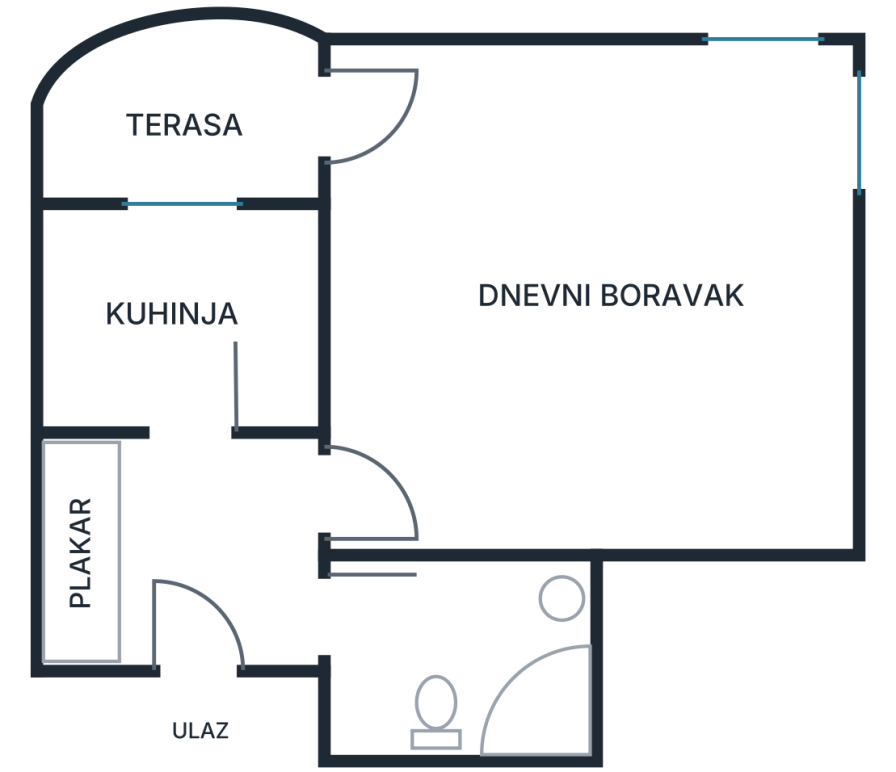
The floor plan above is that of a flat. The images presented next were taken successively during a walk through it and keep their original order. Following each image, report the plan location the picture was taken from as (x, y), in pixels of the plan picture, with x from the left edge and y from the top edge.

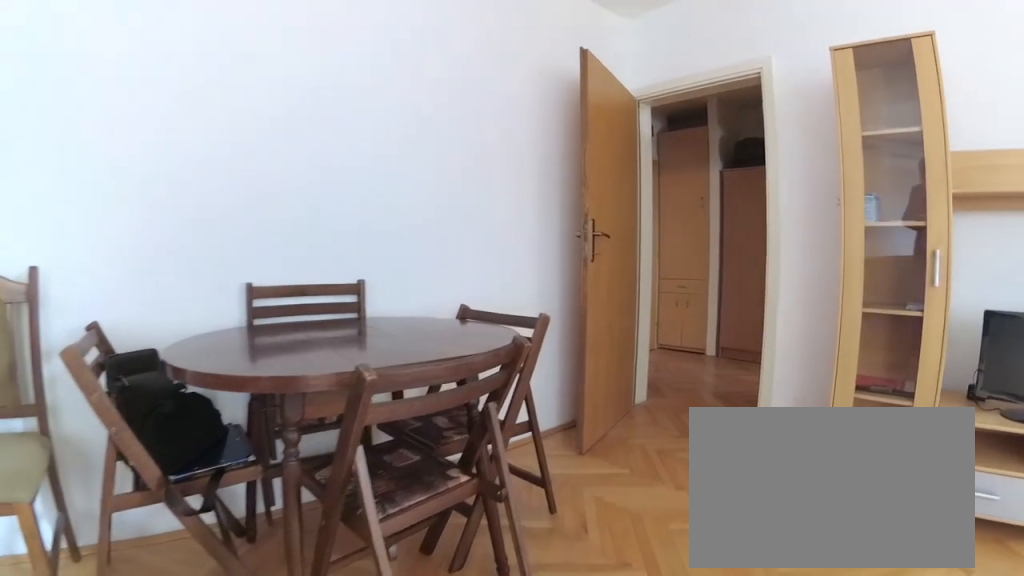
(611, 349)
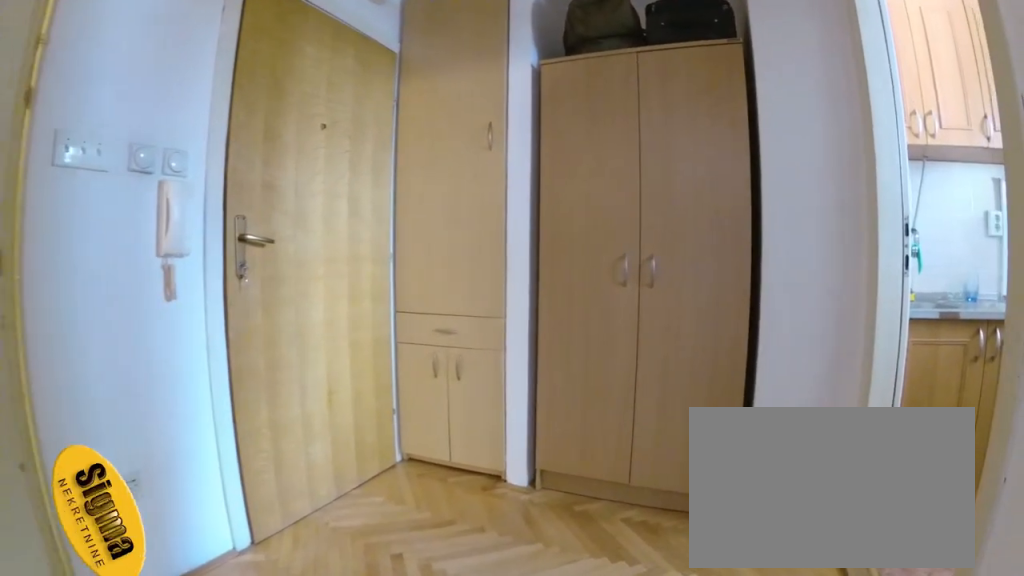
(395, 477)
